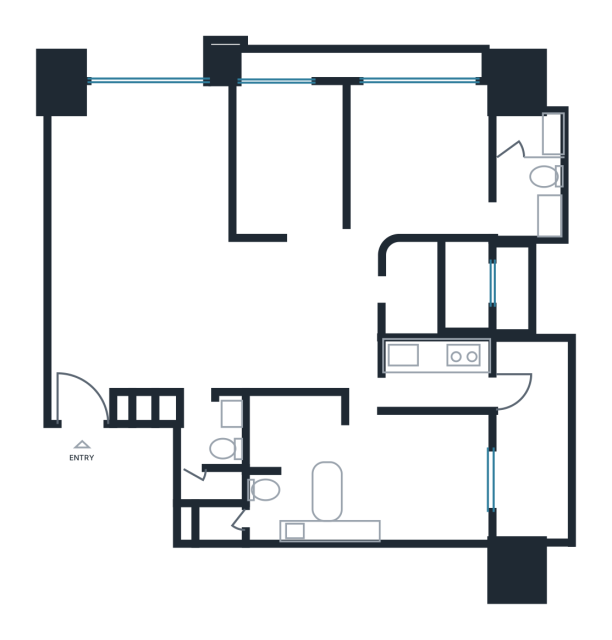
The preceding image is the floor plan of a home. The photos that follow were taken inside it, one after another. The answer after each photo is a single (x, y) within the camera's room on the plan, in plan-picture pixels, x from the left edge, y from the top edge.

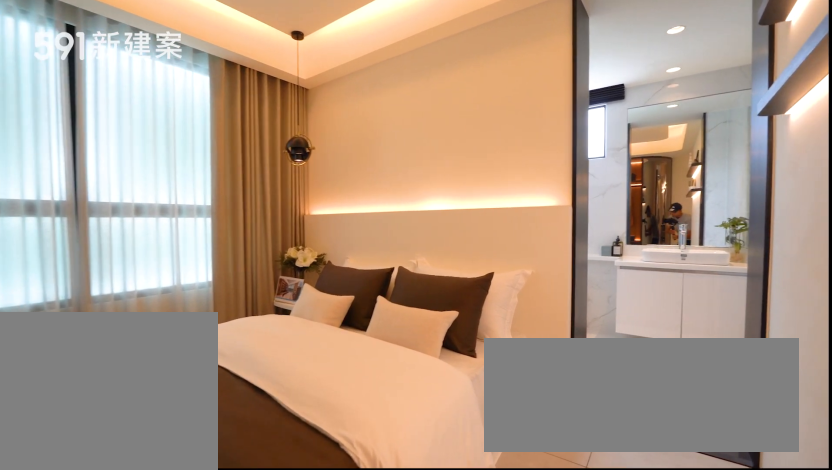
(419, 156)
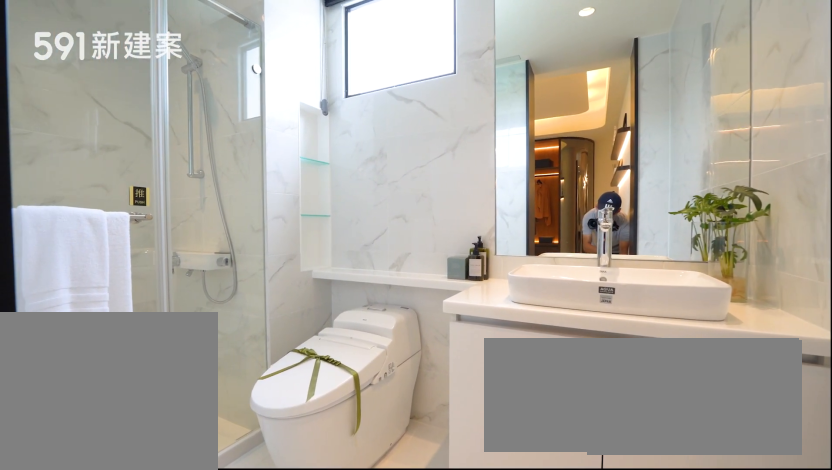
(528, 171)
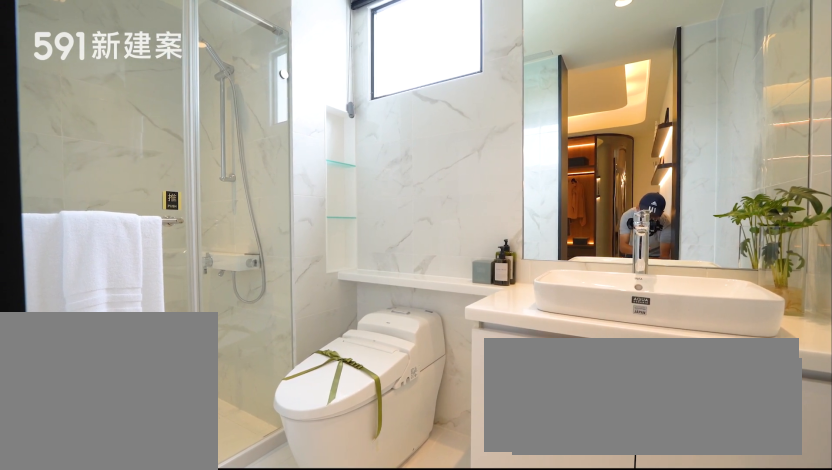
(528, 171)
